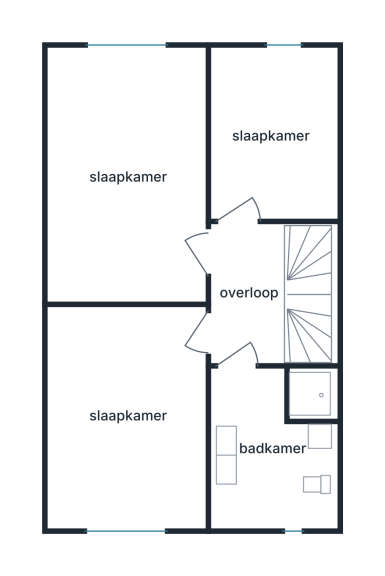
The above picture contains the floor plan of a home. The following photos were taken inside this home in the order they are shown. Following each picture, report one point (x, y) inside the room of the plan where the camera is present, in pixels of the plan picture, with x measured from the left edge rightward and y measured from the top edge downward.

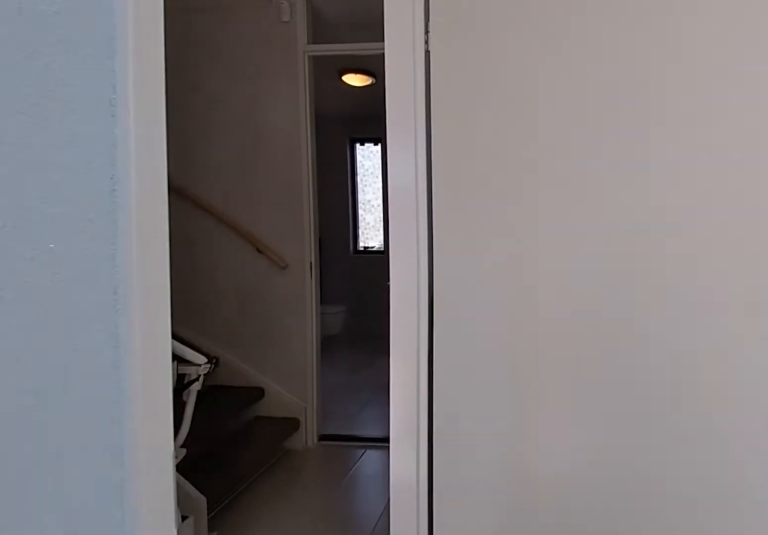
(93, 122)
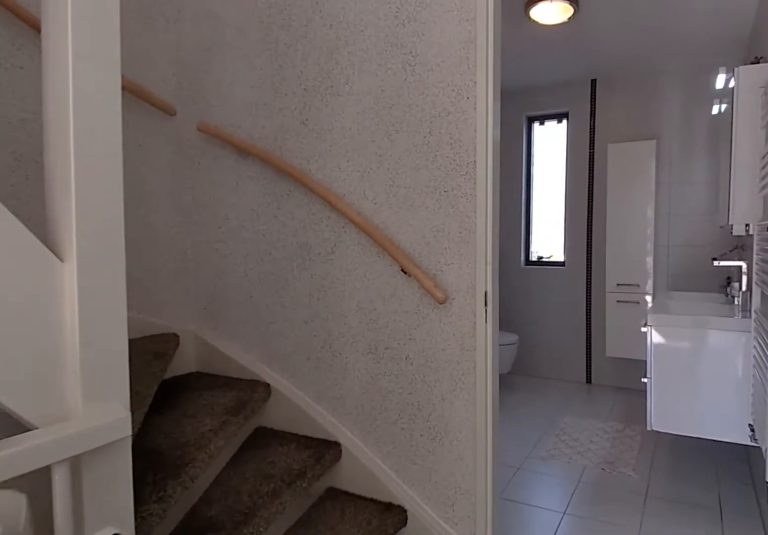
(272, 292)
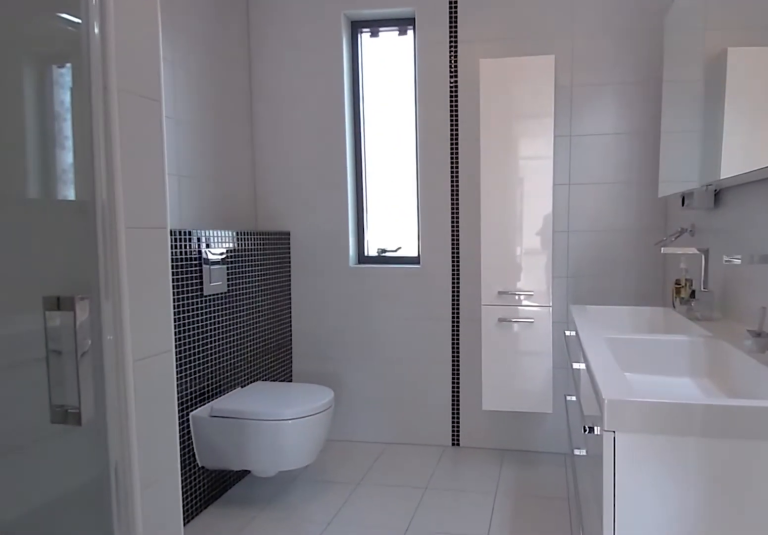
(271, 446)
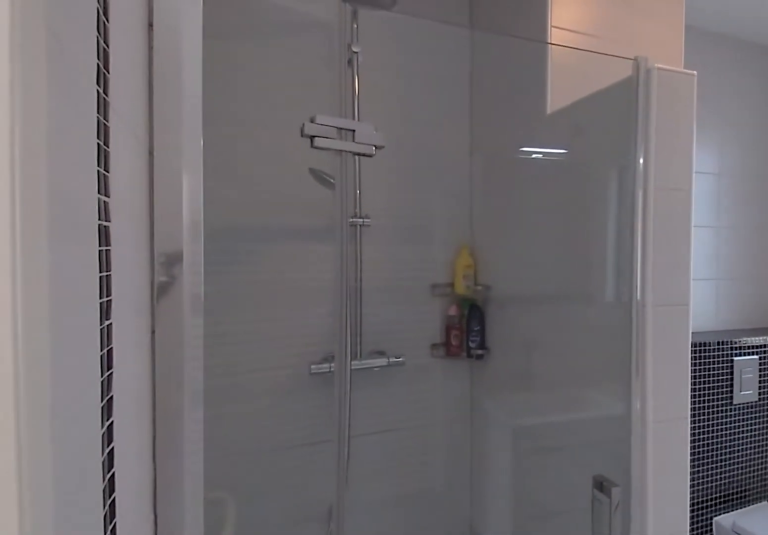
(271, 446)
